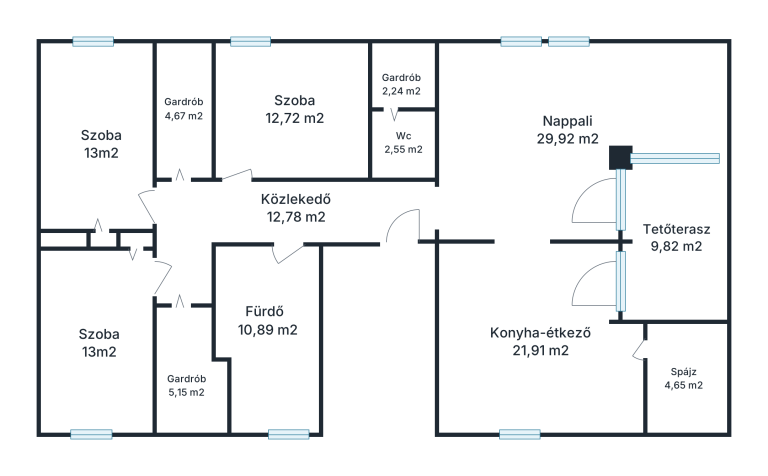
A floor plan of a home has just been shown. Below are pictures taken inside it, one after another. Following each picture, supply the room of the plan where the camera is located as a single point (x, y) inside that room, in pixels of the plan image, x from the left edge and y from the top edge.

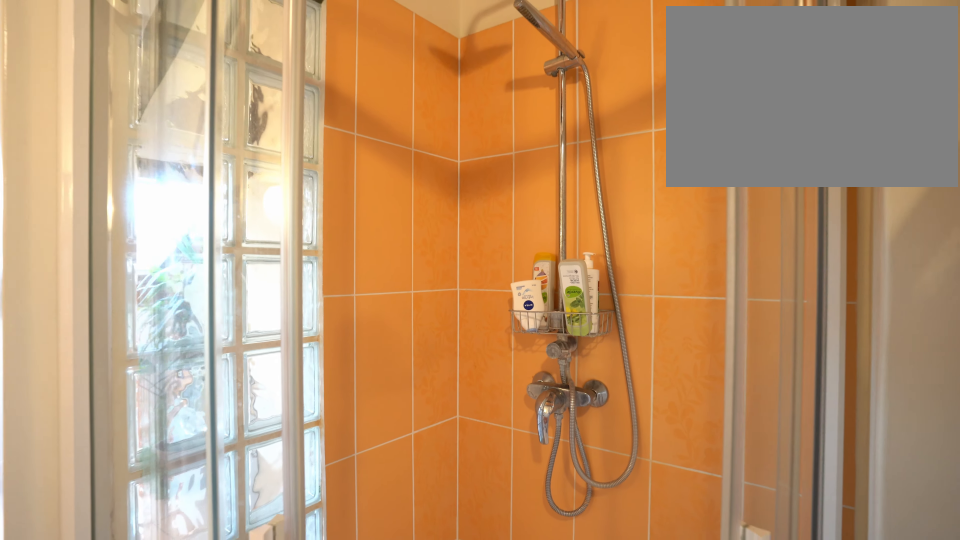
(274, 324)
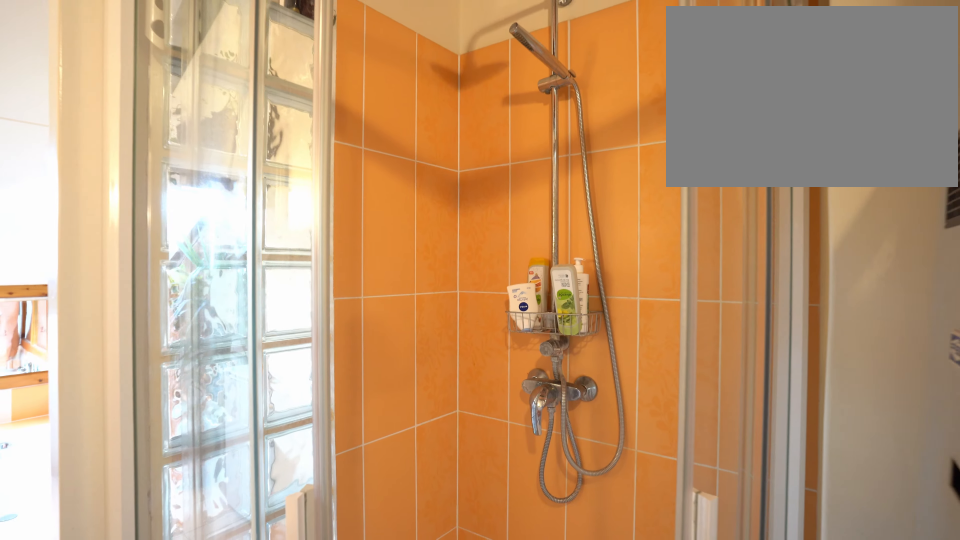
(274, 324)
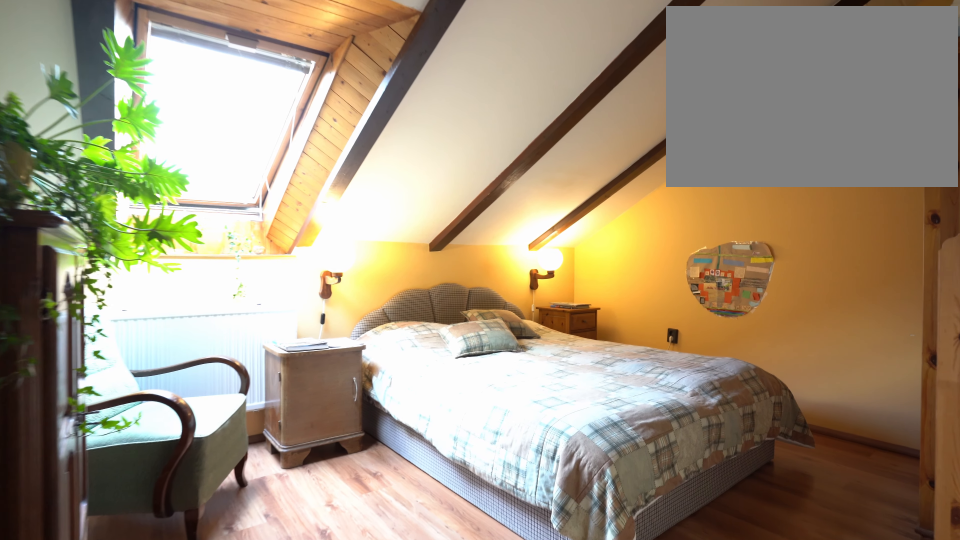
(292, 103)
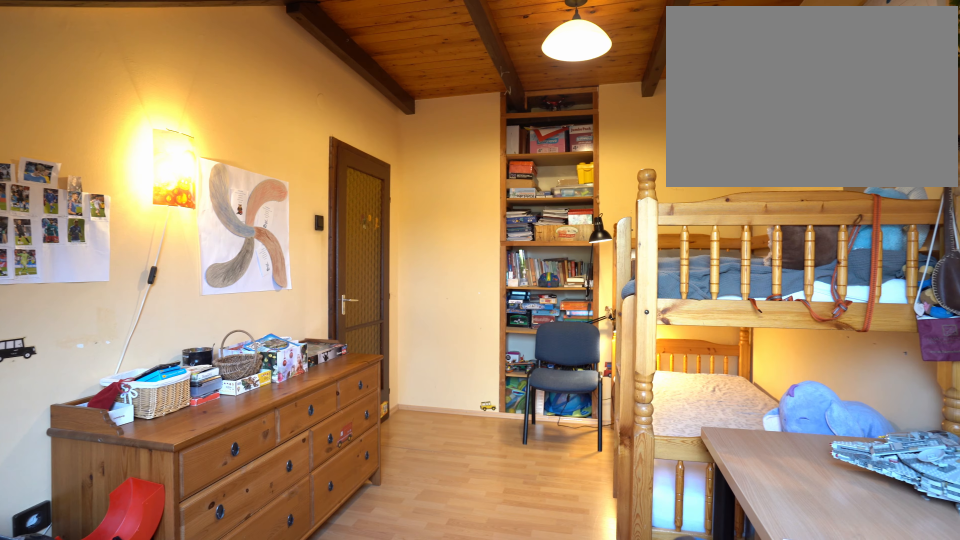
(100, 144)
